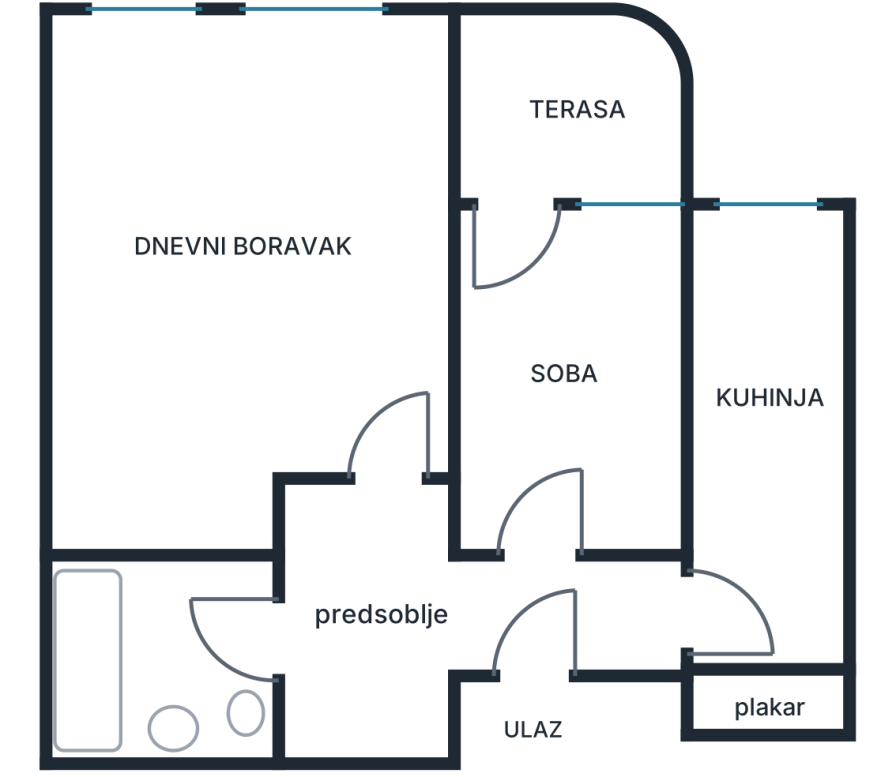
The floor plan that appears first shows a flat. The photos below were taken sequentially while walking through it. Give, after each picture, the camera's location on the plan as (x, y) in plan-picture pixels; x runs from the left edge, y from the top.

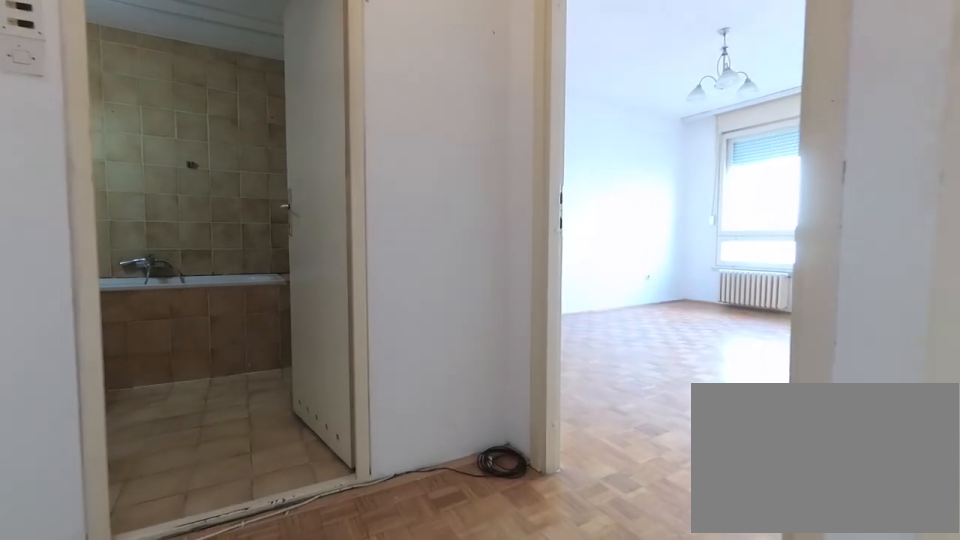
(513, 666)
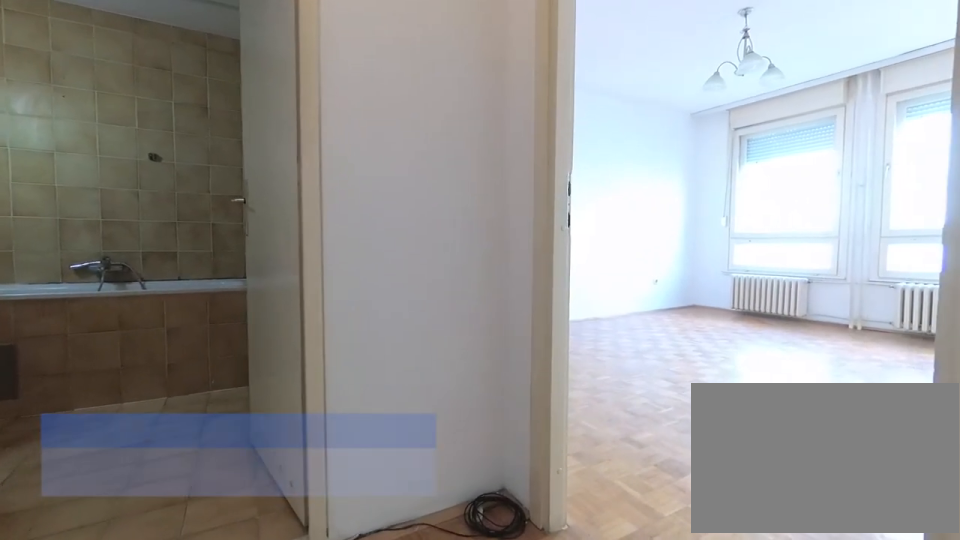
(424, 628)
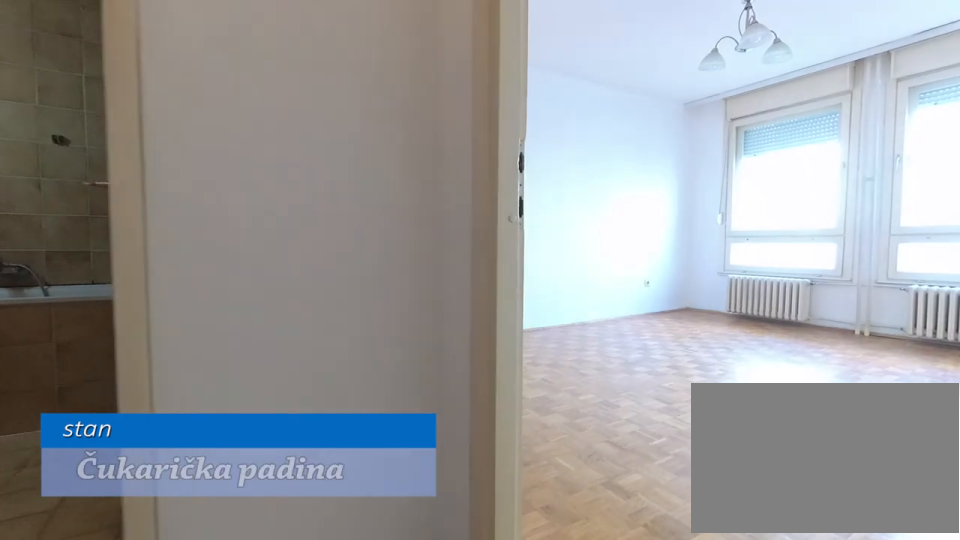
(384, 583)
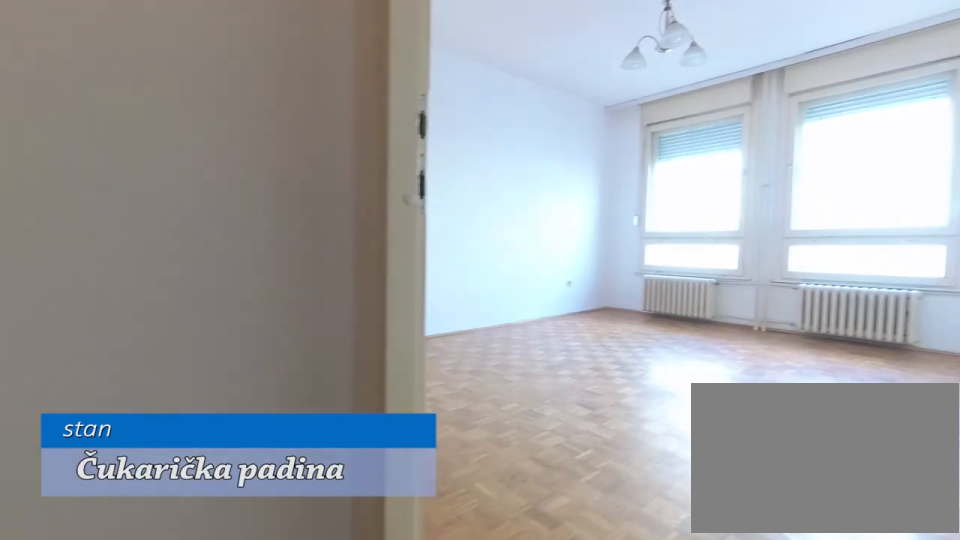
(382, 563)
